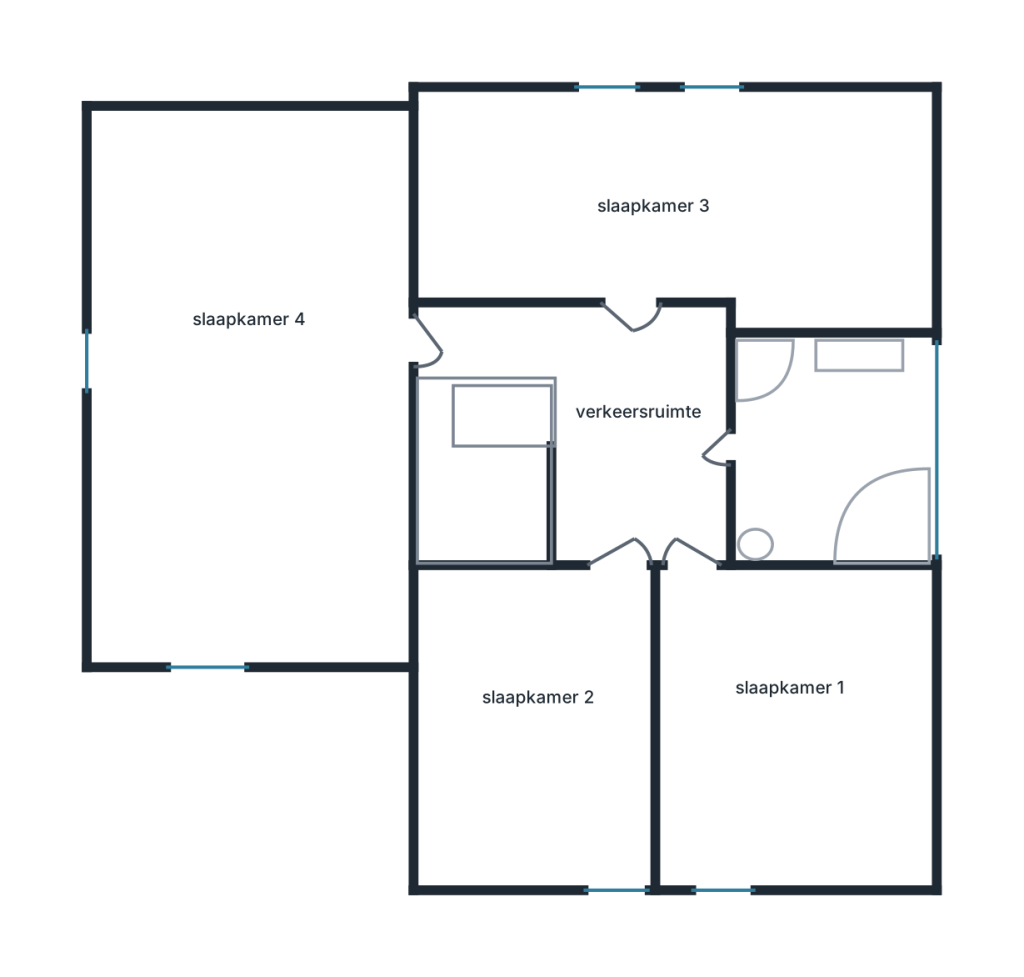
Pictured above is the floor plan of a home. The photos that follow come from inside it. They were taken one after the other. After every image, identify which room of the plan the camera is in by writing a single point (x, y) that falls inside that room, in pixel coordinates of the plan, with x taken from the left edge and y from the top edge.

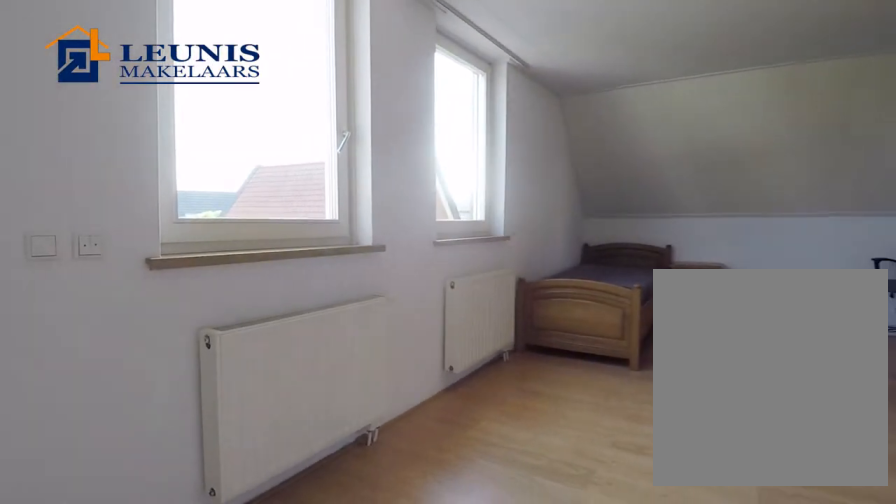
(674, 204)
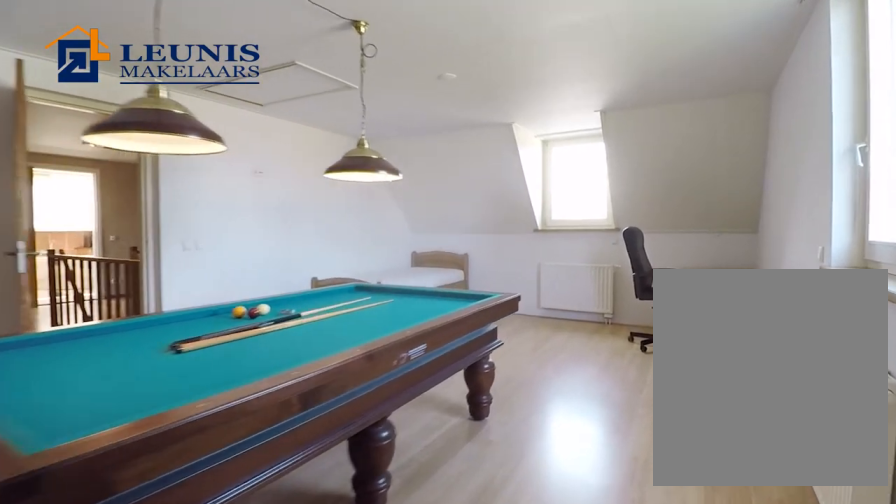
(252, 402)
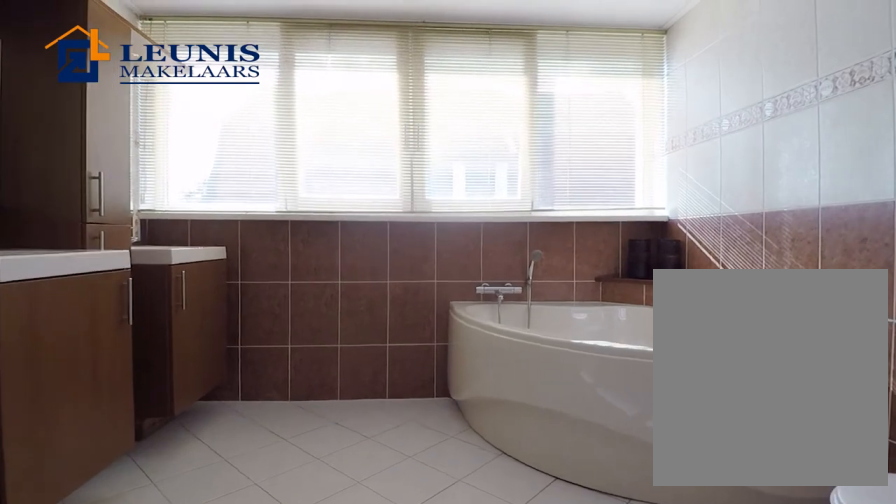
(821, 442)
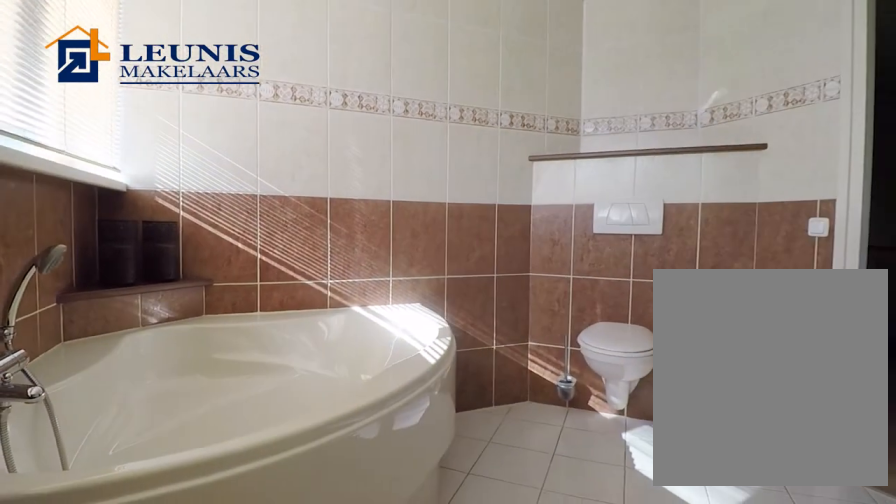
(821, 442)
